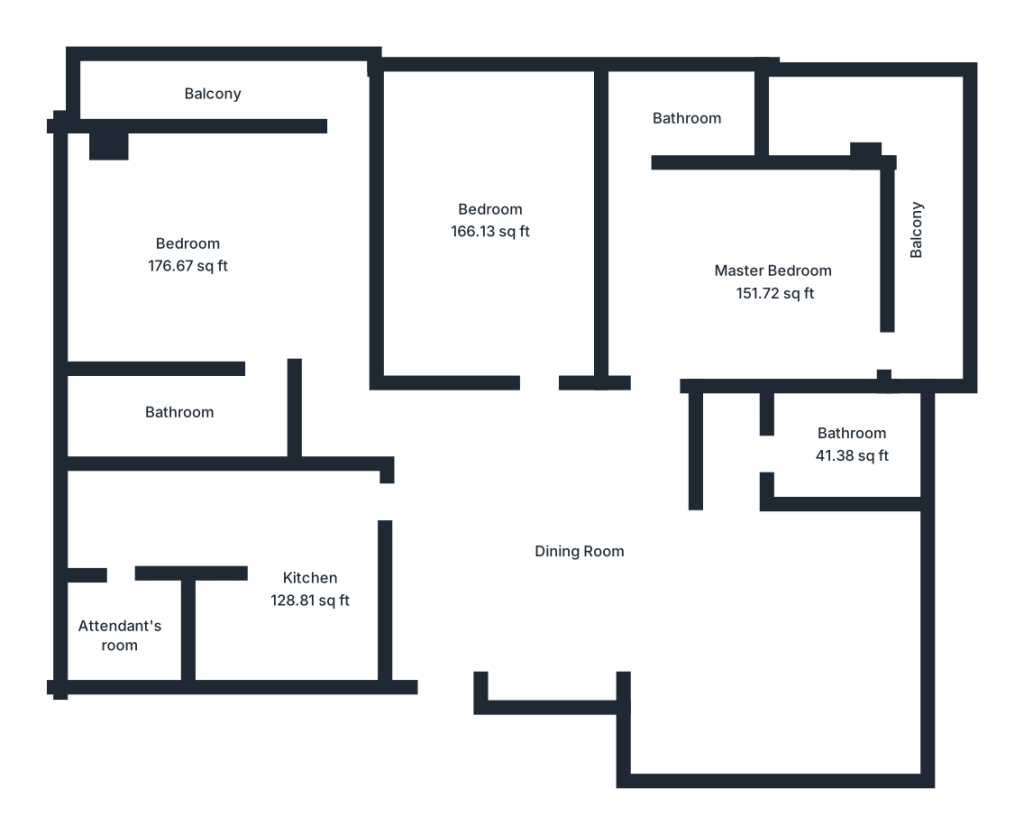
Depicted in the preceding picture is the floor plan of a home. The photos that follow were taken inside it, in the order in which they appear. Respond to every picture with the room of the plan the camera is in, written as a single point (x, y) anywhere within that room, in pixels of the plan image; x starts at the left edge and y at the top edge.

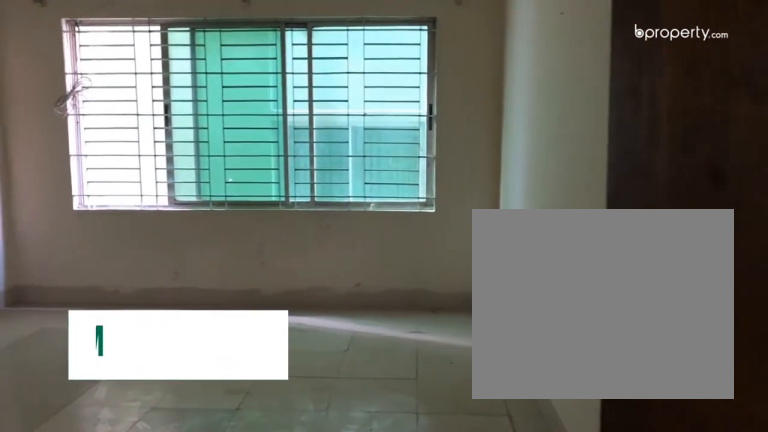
(496, 211)
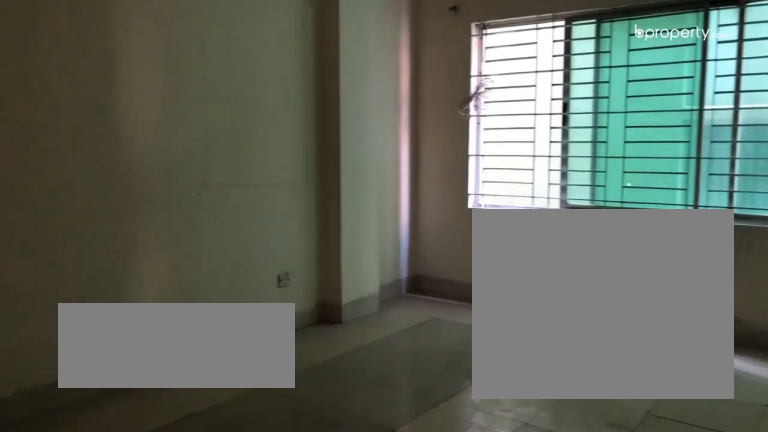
(496, 211)
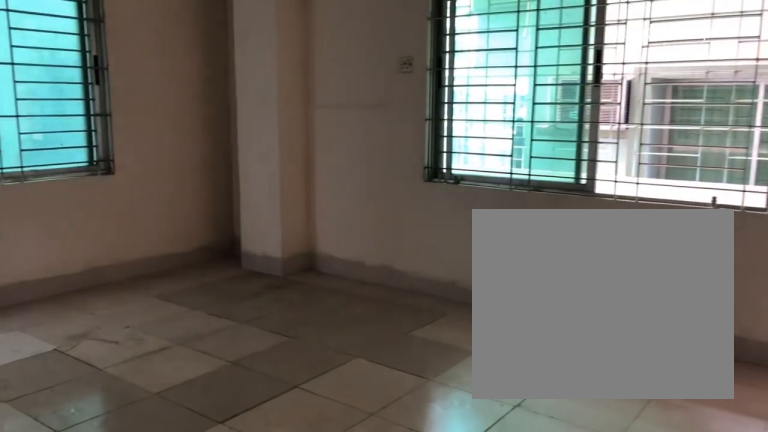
(185, 263)
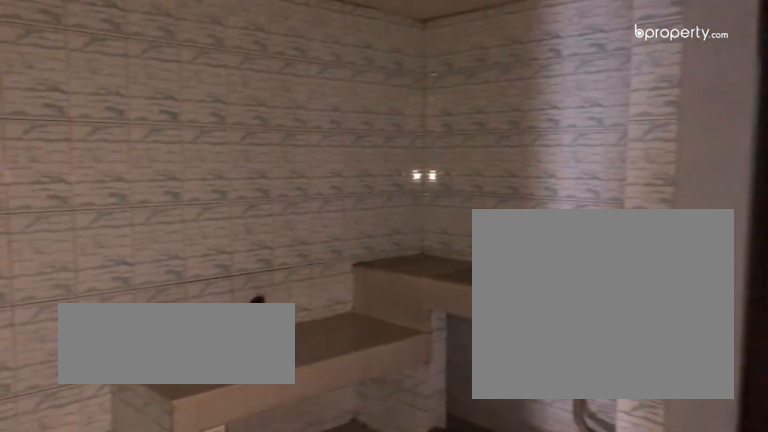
(312, 592)
